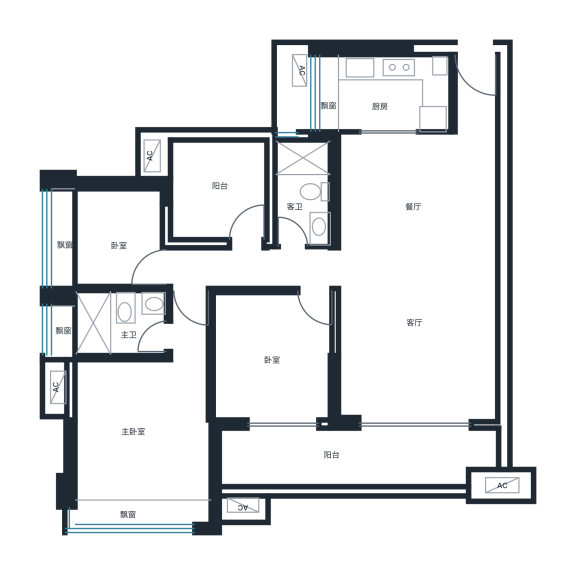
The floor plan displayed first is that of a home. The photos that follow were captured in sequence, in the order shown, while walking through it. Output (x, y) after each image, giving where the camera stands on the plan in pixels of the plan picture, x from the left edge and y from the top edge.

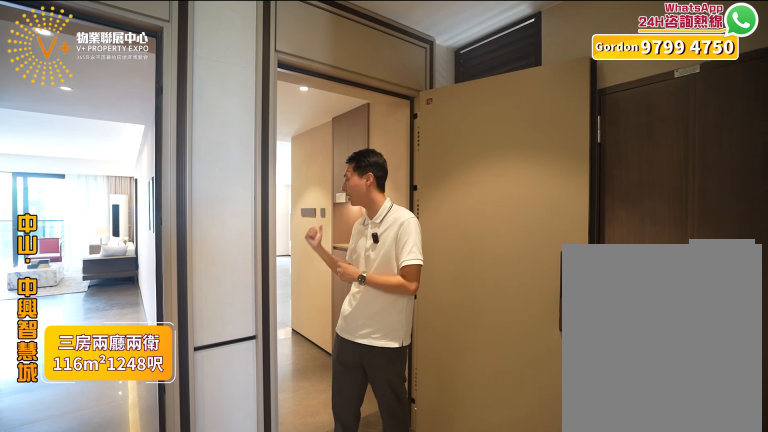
(452, 81)
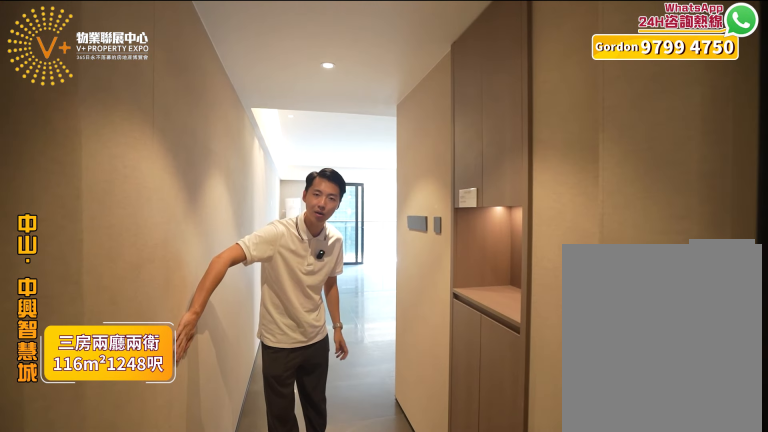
(465, 85)
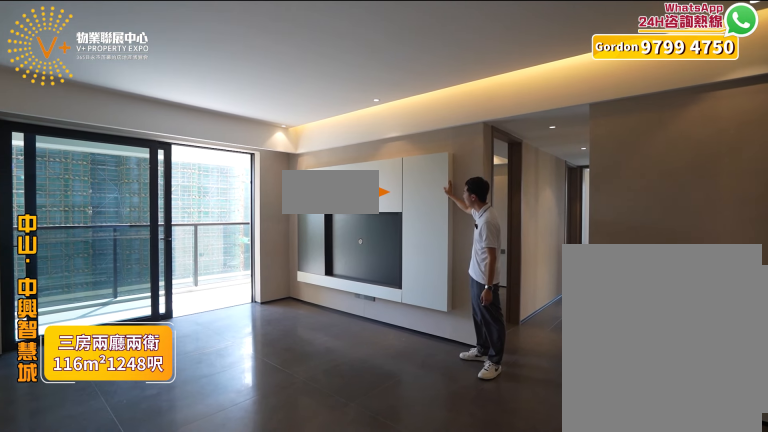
(460, 291)
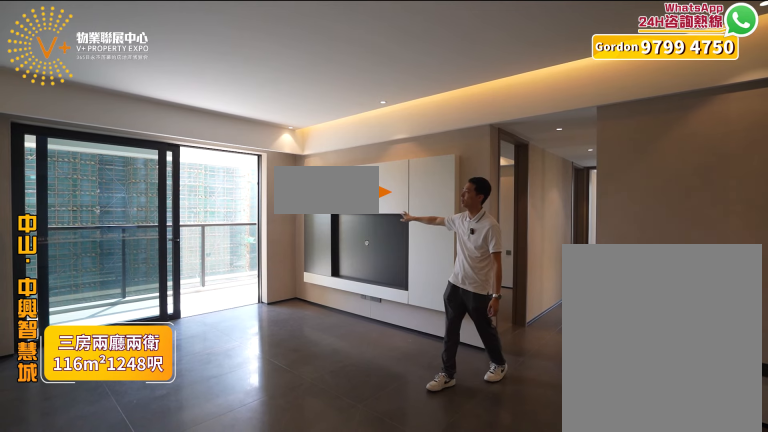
(457, 291)
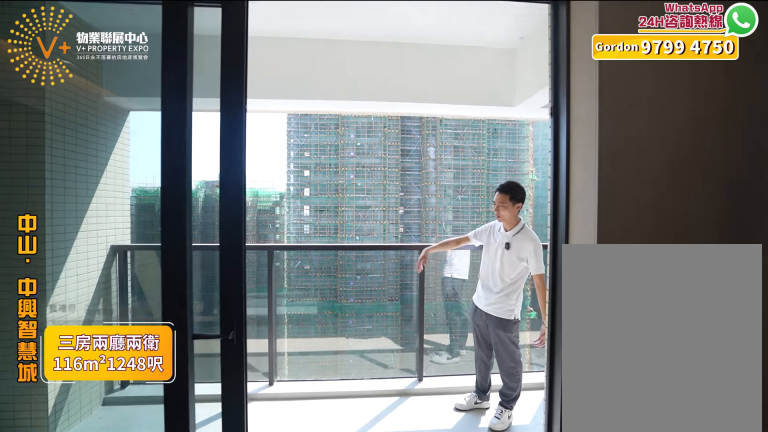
(407, 433)
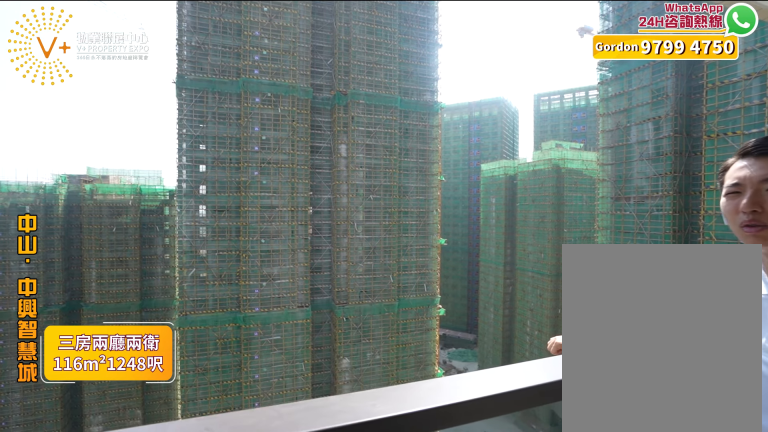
(407, 439)
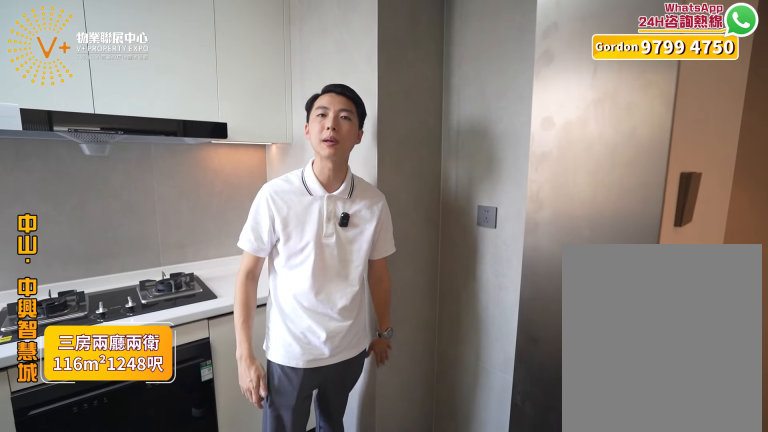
(394, 100)
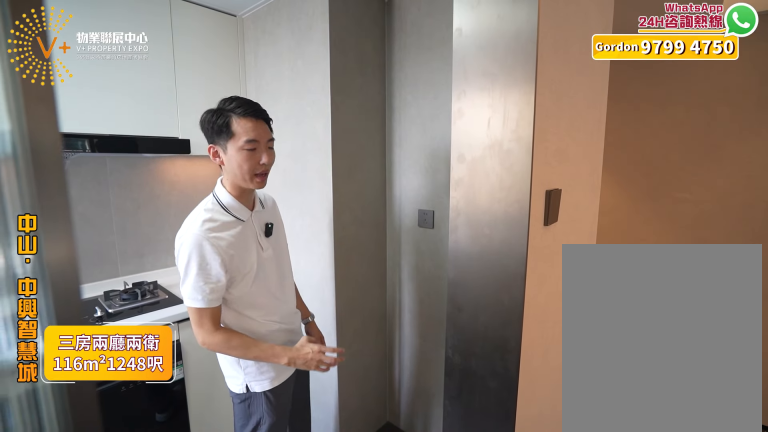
(387, 92)
